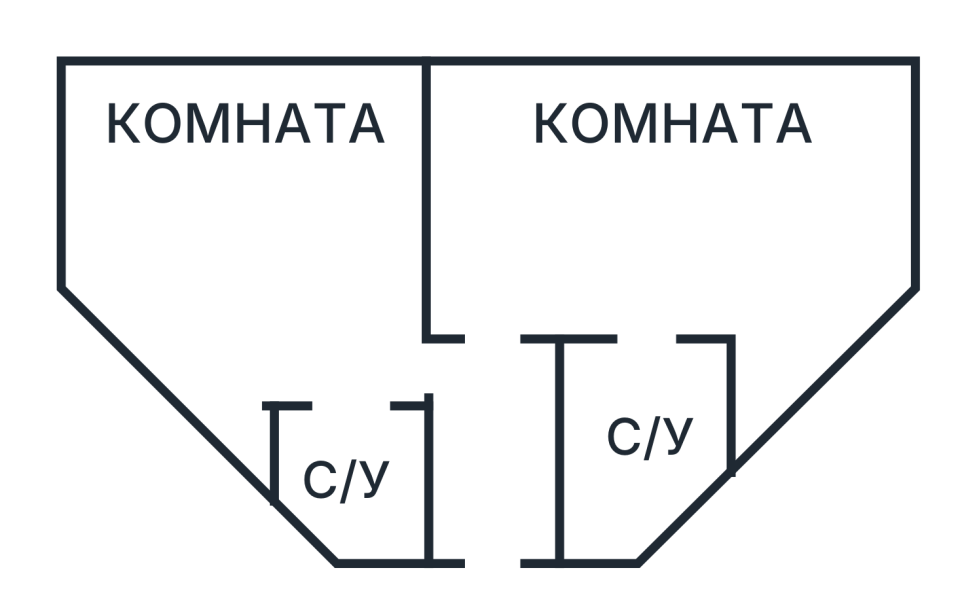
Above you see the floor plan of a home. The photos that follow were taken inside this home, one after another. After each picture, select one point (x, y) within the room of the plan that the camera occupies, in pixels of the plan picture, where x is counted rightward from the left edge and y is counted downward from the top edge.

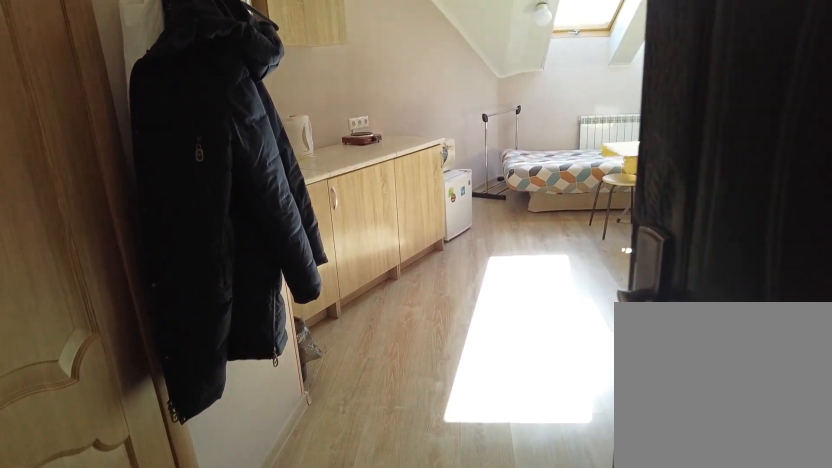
(461, 385)
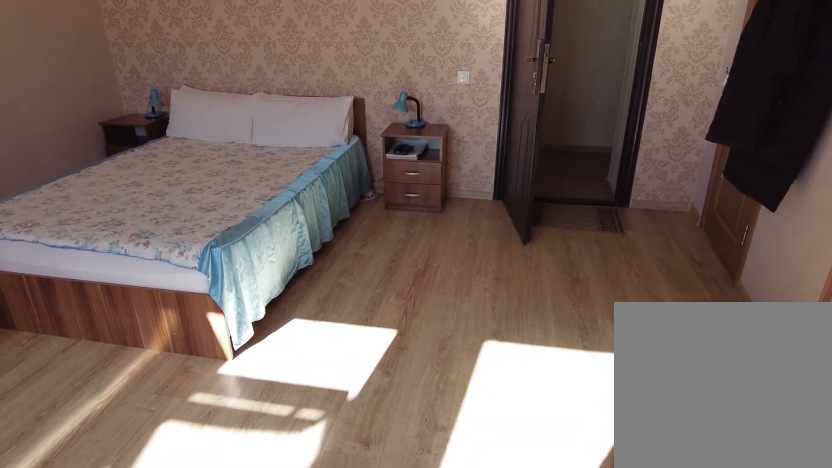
(314, 322)
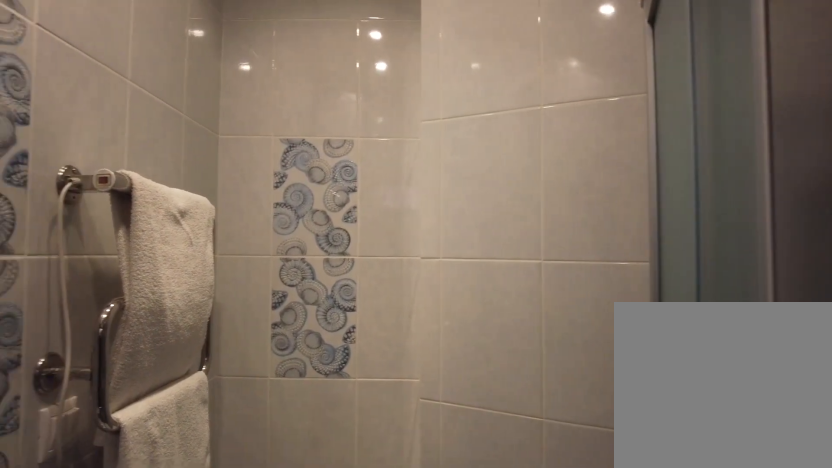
(370, 459)
